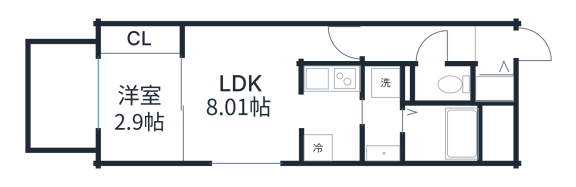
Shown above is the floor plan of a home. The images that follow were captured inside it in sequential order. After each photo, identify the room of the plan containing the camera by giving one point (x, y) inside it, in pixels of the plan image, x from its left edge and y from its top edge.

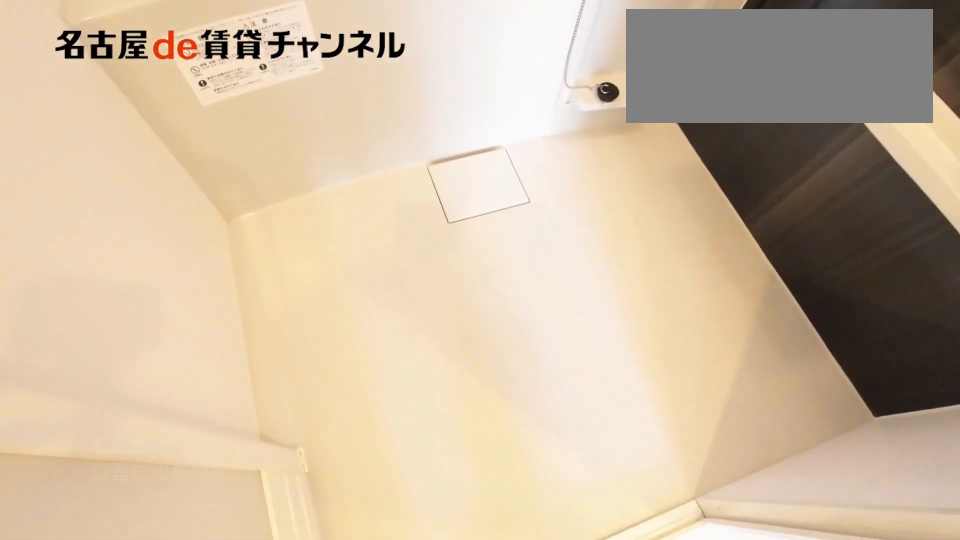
(442, 136)
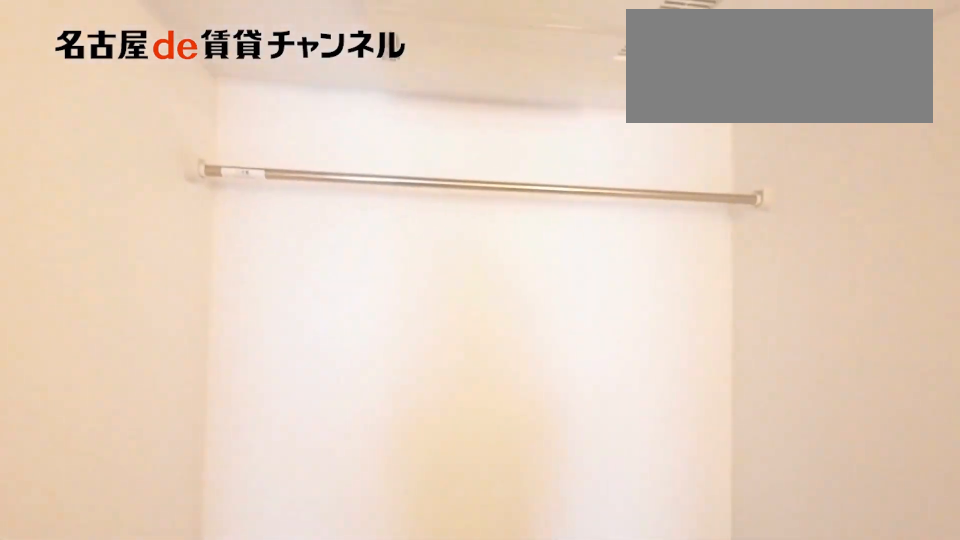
(442, 136)
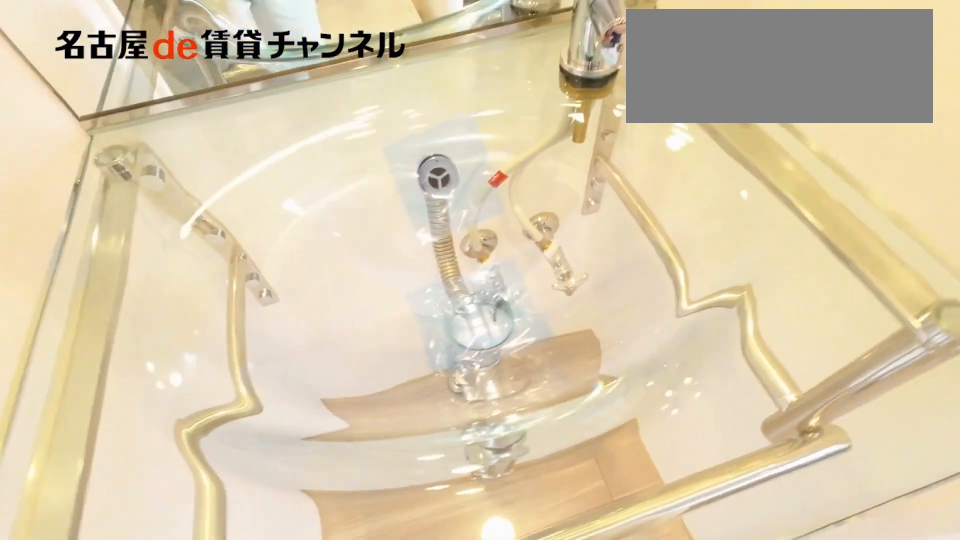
(383, 148)
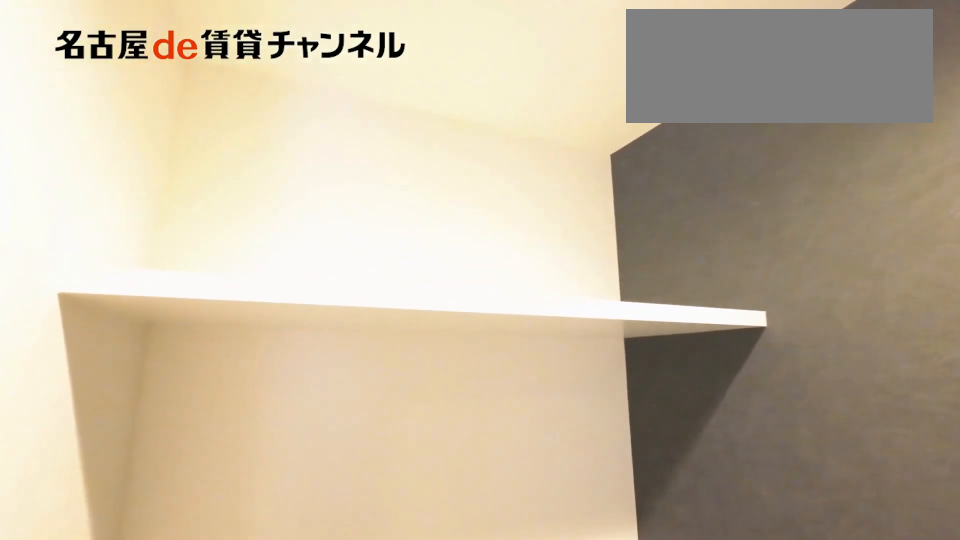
(439, 86)
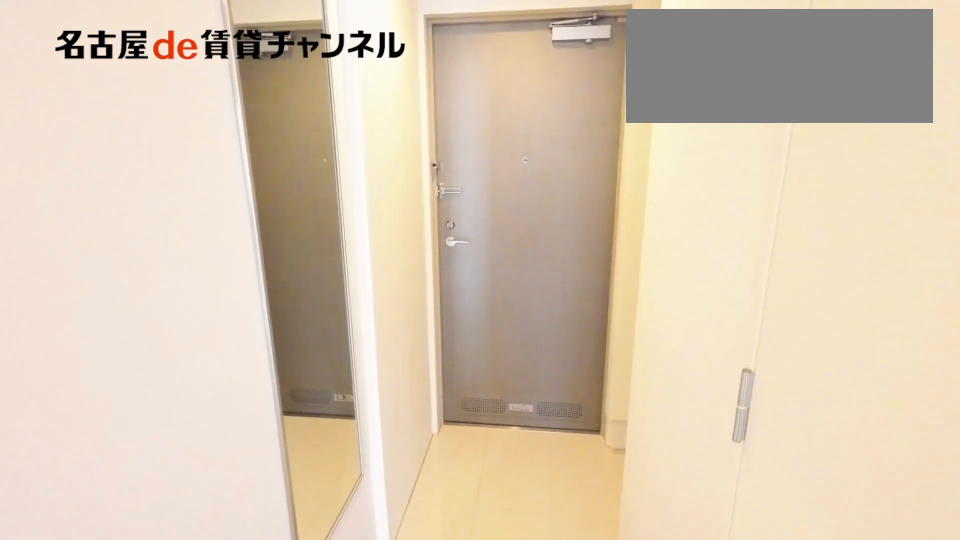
(496, 63)
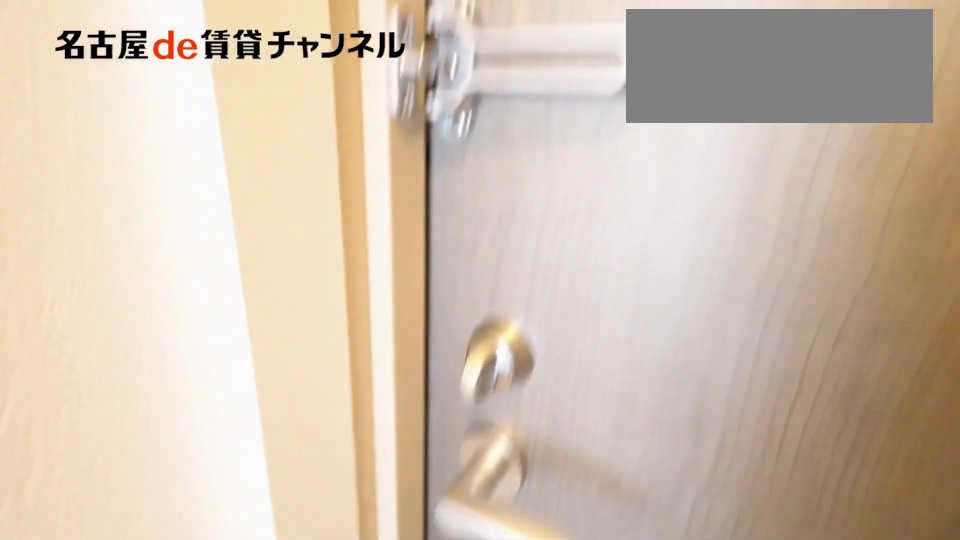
(496, 63)
